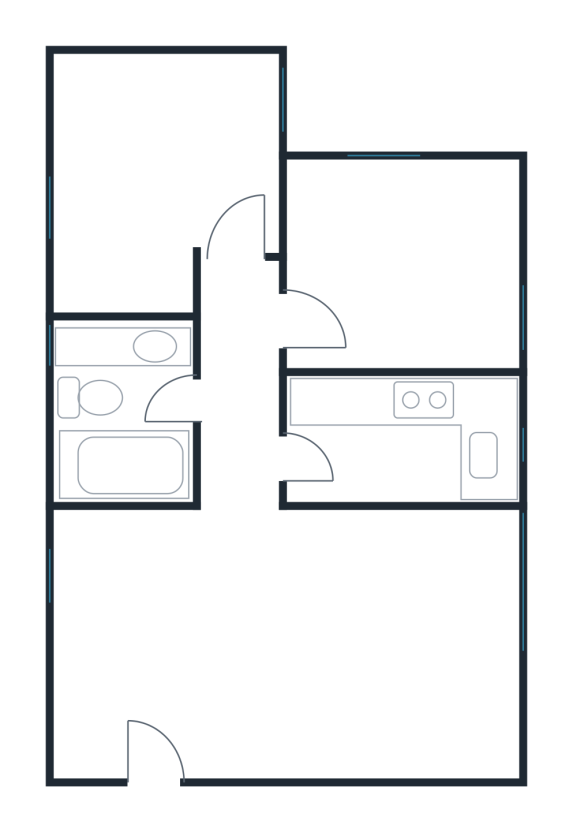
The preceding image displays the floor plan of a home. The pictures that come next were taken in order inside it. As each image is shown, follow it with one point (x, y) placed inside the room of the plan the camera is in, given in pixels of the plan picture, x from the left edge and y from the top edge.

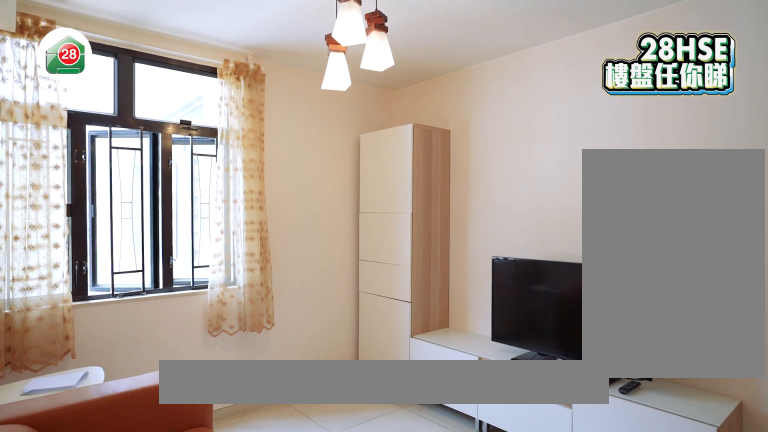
(253, 641)
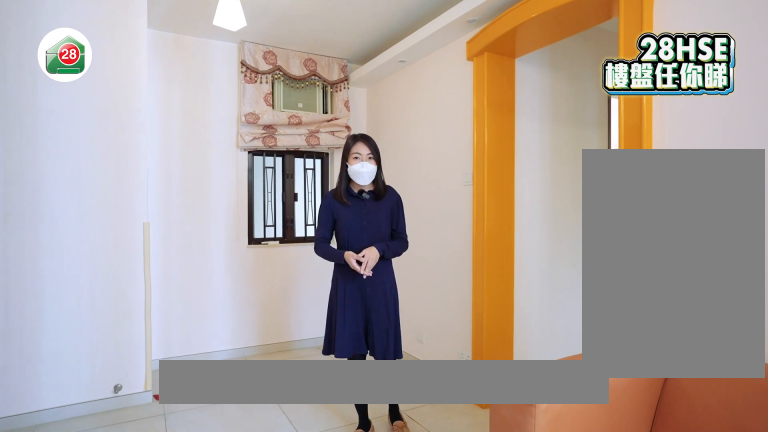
(253, 641)
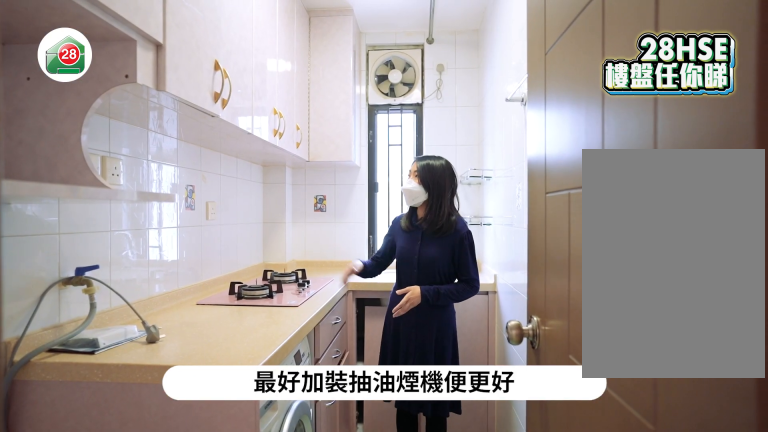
(360, 438)
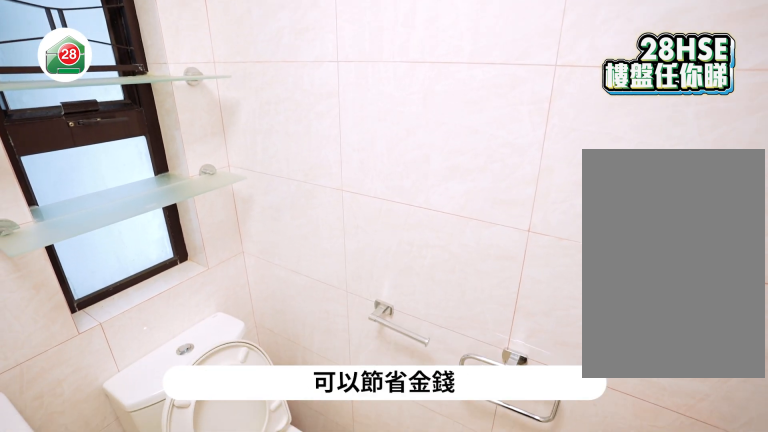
(143, 418)
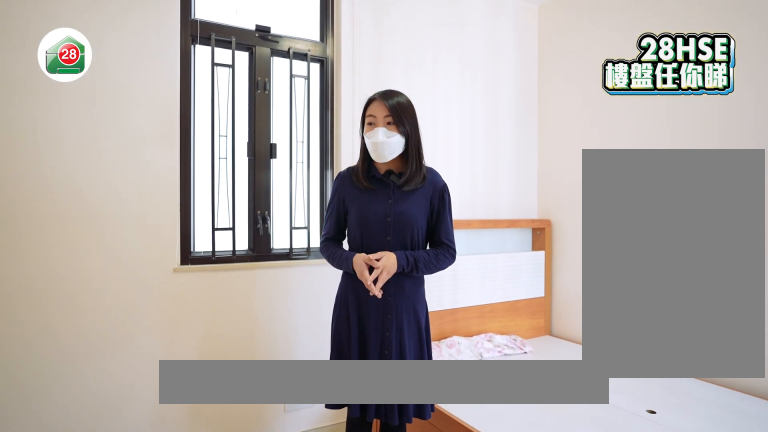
(143, 161)
